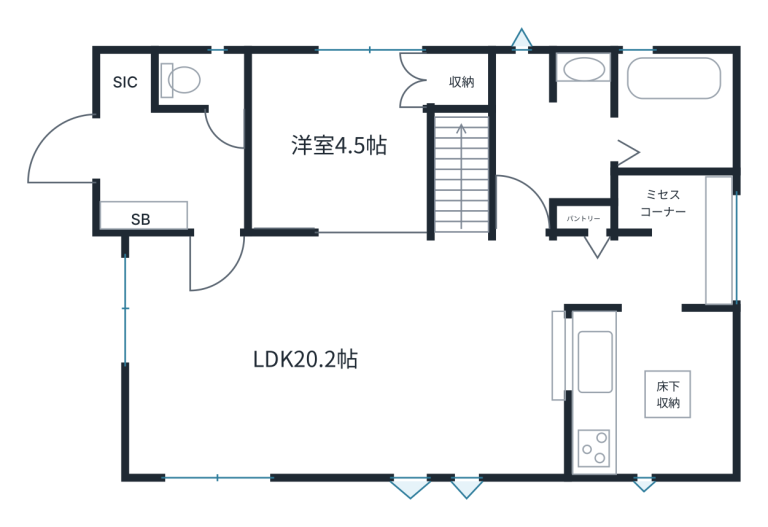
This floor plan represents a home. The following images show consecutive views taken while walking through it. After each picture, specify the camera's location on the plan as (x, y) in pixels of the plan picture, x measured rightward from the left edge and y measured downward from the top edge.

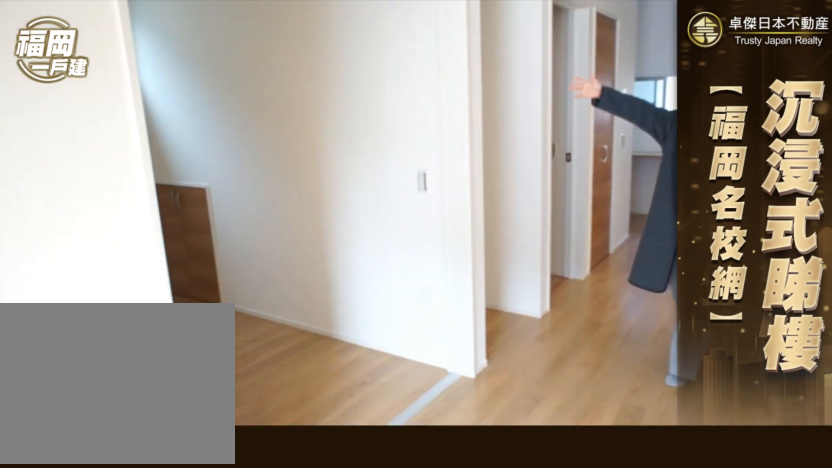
(363, 217)
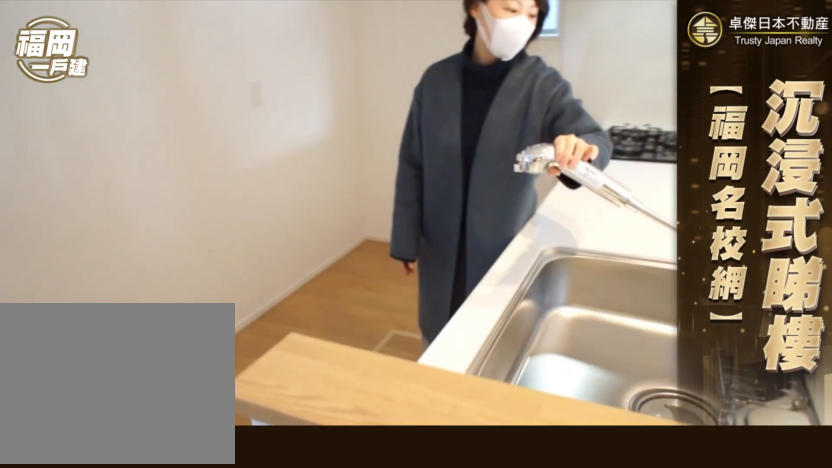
(657, 357)
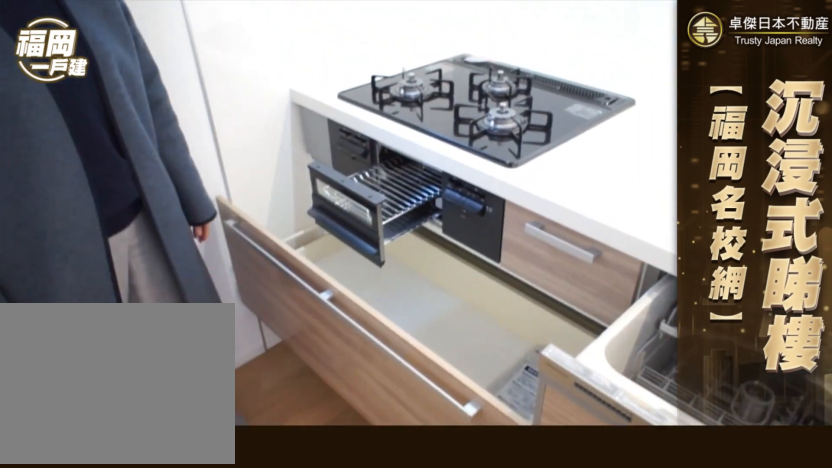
(661, 357)
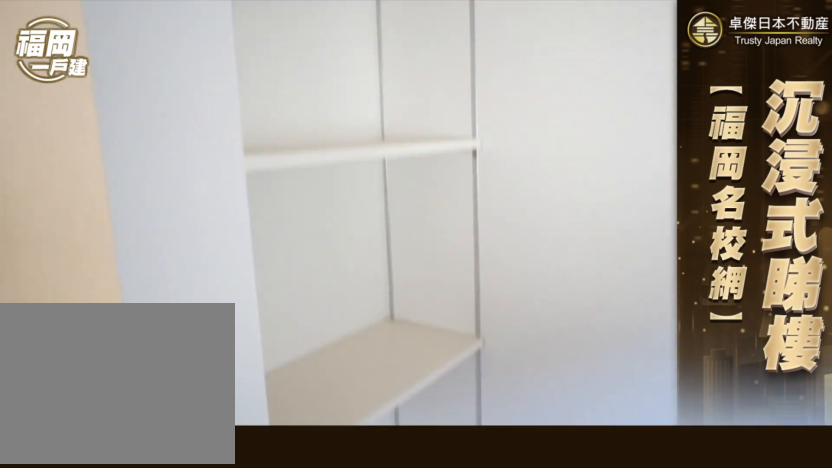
(669, 184)
